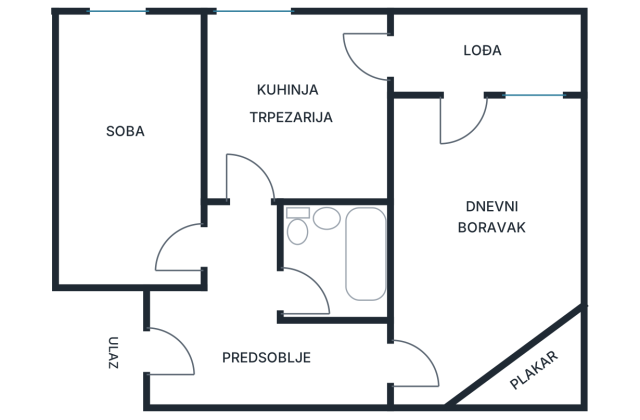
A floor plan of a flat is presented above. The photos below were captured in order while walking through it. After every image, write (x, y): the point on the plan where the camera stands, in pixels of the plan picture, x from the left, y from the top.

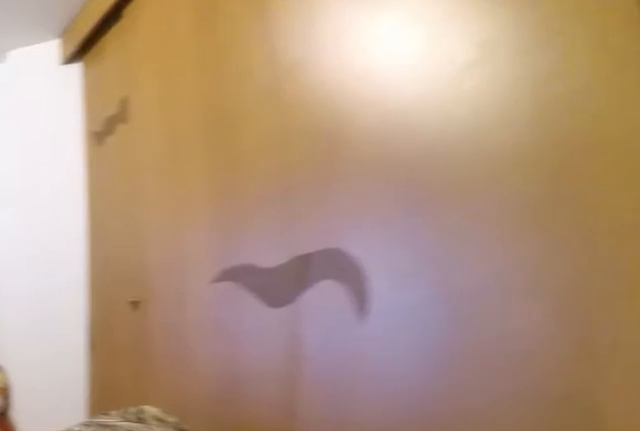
(401, 368)
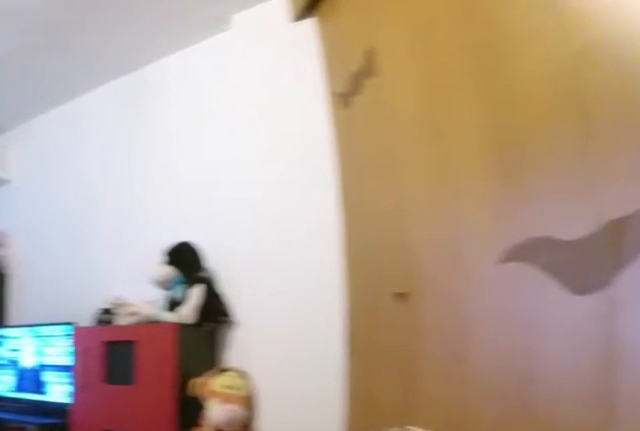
(414, 373)
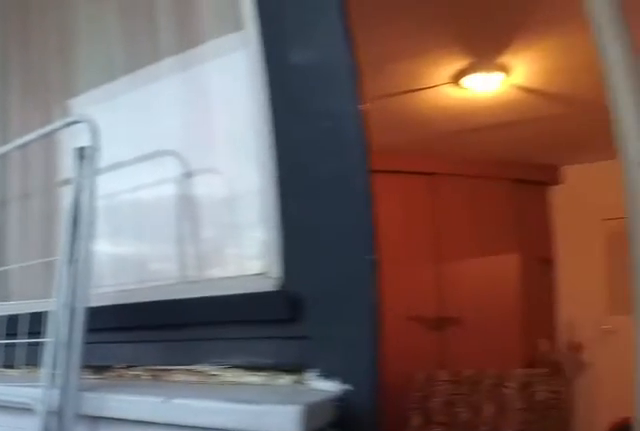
(456, 60)
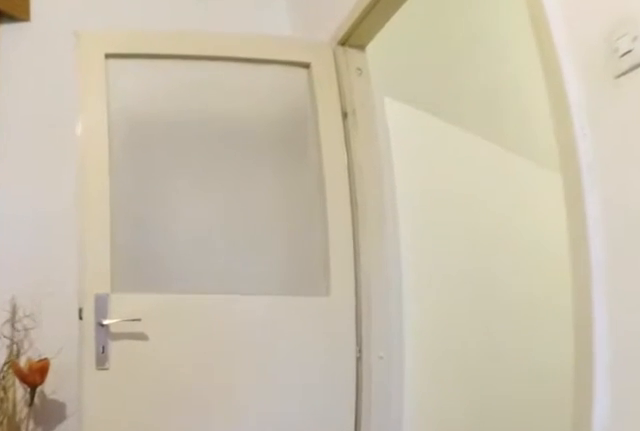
(436, 300)
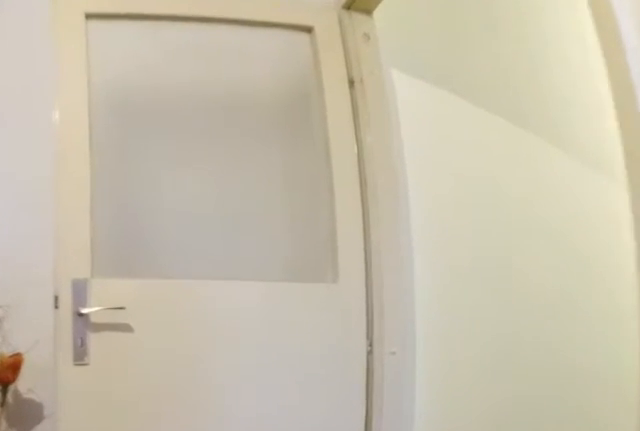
(433, 314)
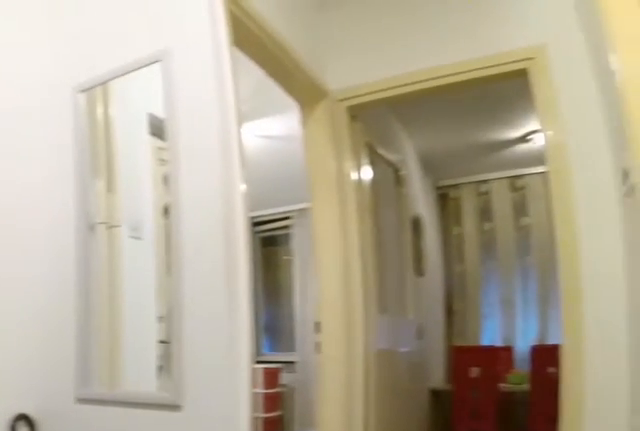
(250, 371)
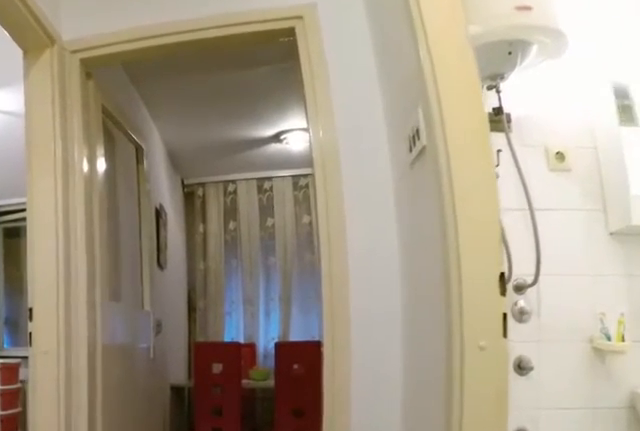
(243, 317)
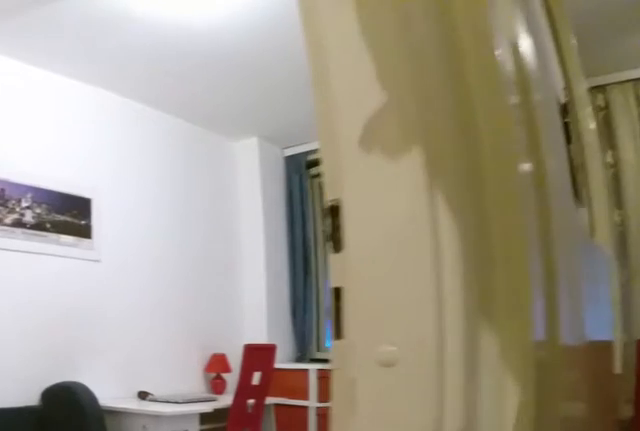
(223, 257)
